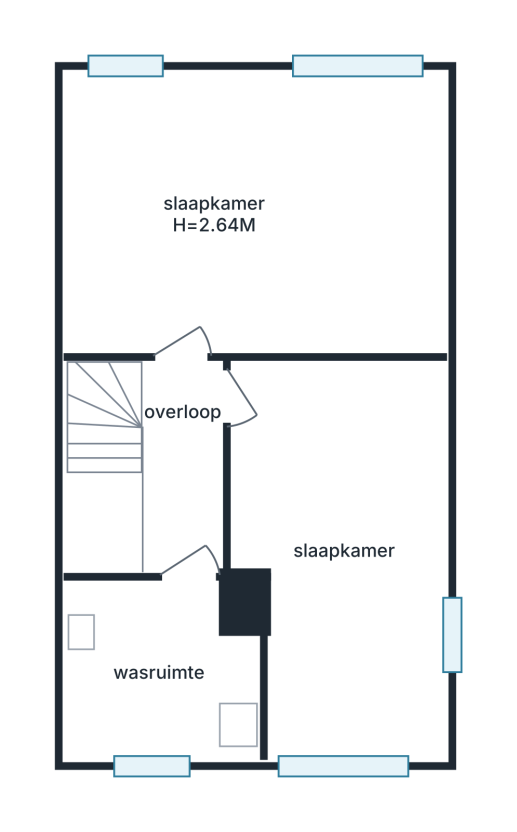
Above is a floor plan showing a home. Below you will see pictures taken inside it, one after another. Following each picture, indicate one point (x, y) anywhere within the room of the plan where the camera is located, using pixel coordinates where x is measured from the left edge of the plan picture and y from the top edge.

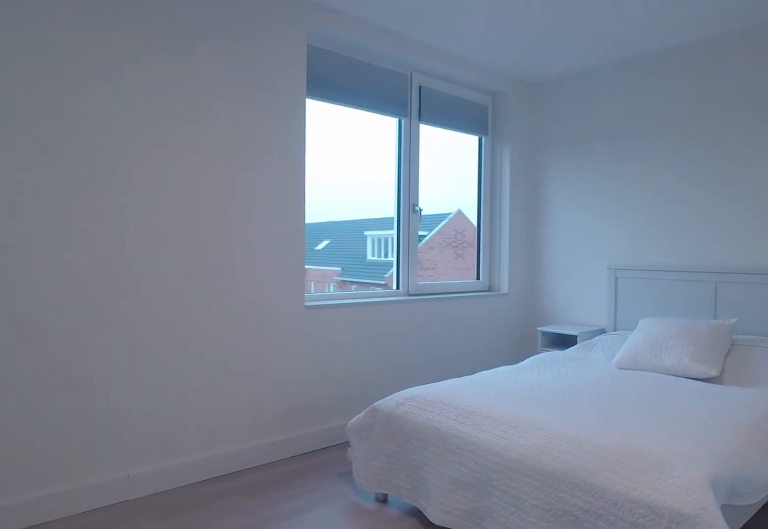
(91, 207)
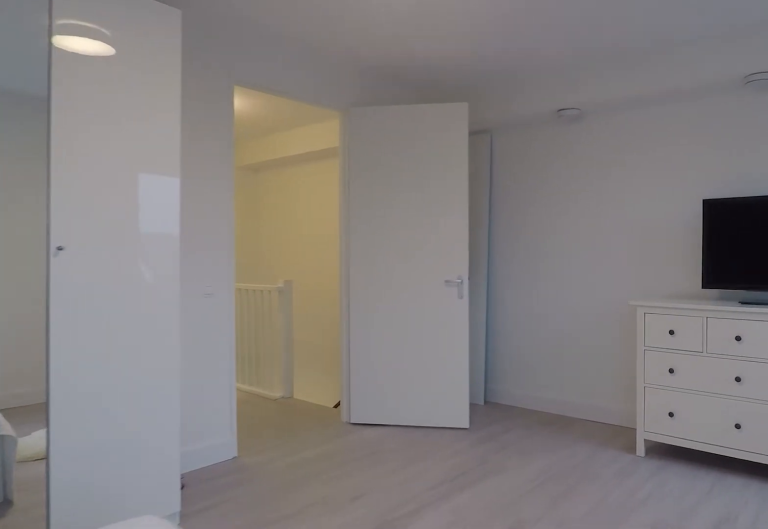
(91, 207)
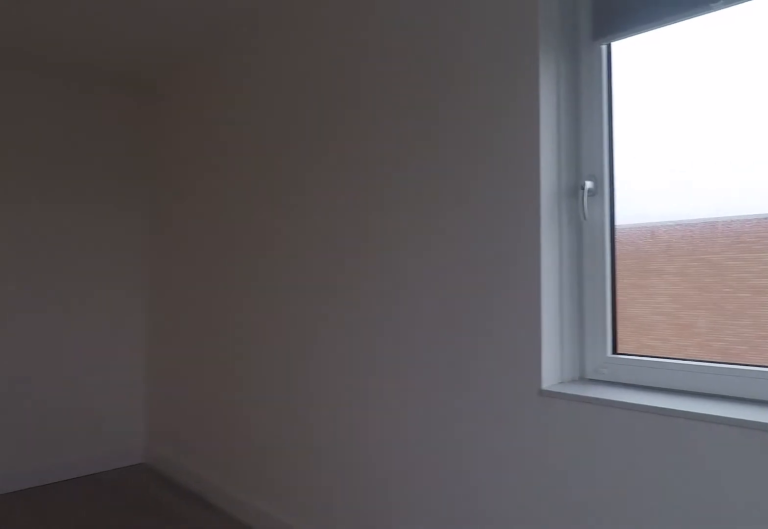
(347, 591)
